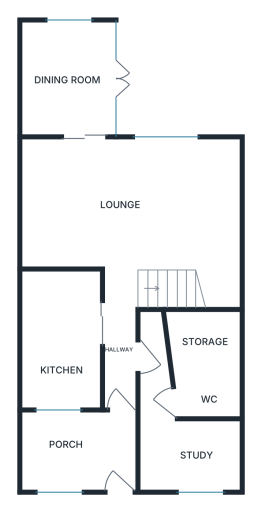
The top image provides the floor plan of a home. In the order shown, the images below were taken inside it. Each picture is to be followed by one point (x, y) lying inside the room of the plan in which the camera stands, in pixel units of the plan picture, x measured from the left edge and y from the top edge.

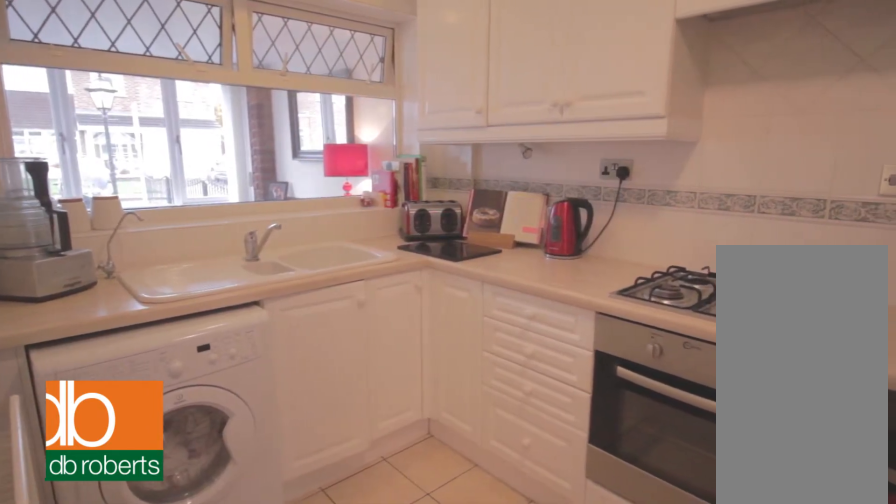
(62, 339)
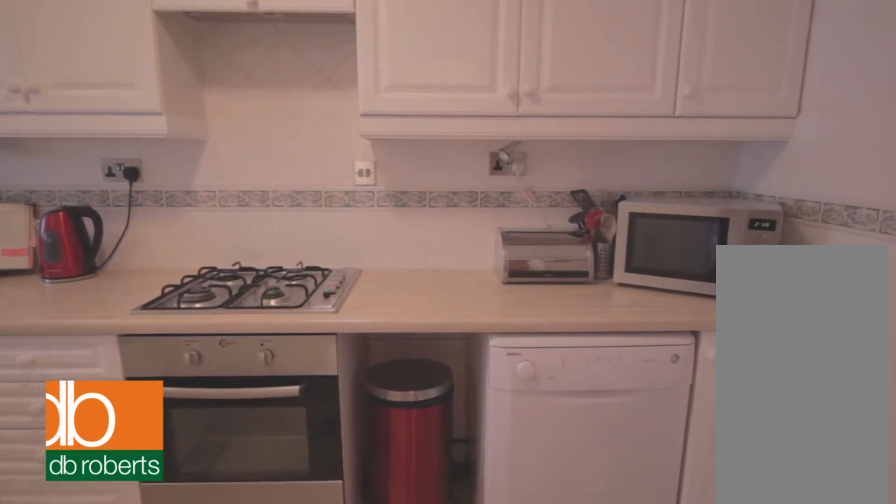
(62, 339)
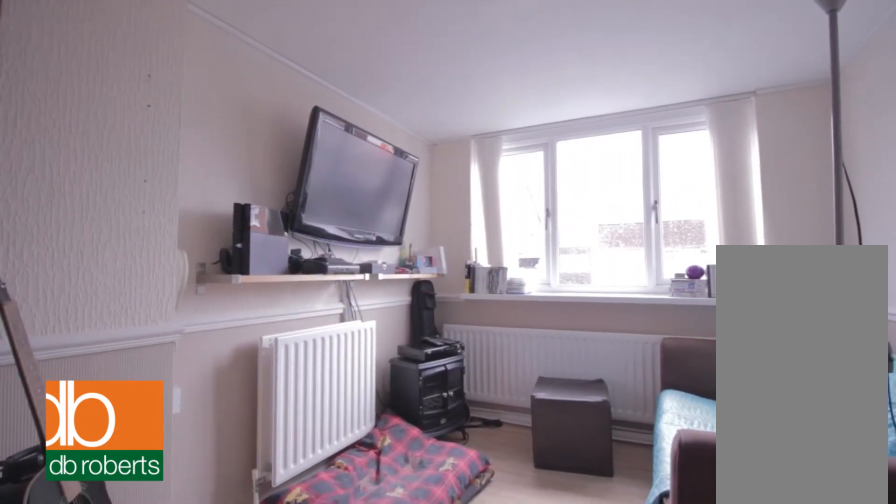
(178, 428)
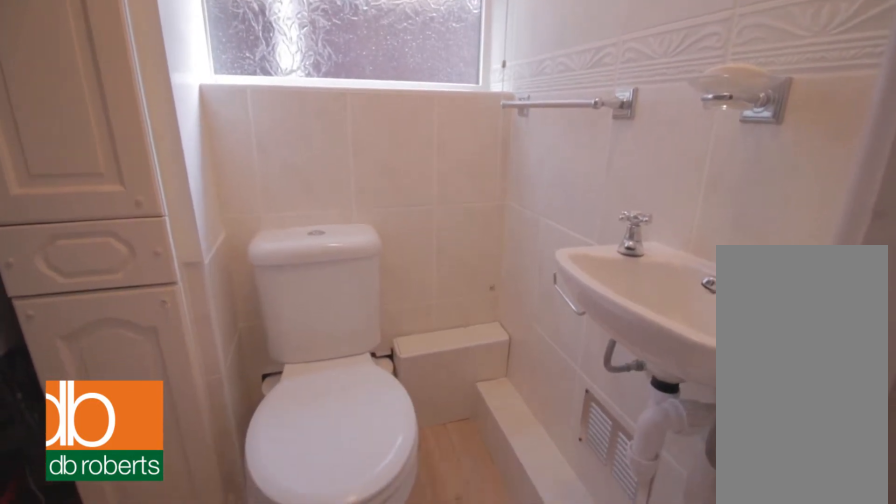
(205, 362)
